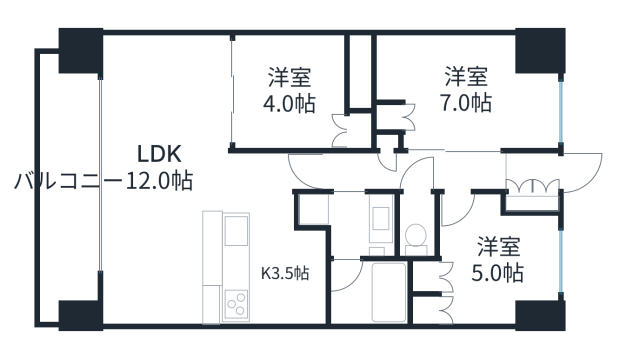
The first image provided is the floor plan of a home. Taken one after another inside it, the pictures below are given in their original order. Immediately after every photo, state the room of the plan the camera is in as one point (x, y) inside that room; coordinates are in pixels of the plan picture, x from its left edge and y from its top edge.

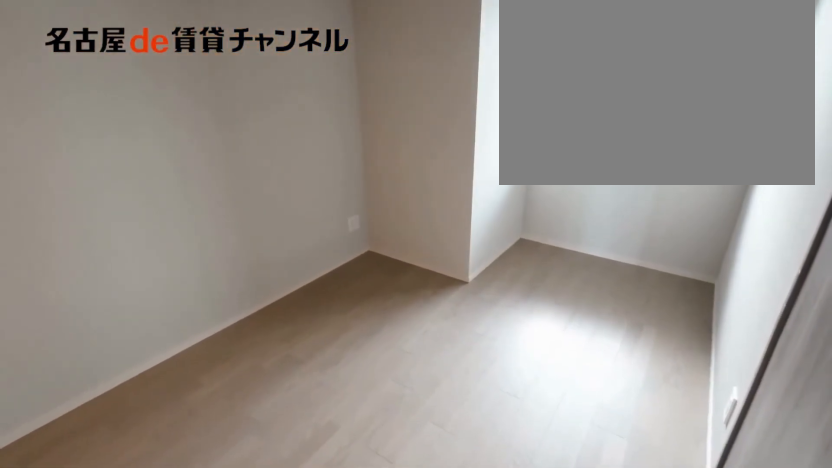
(466, 90)
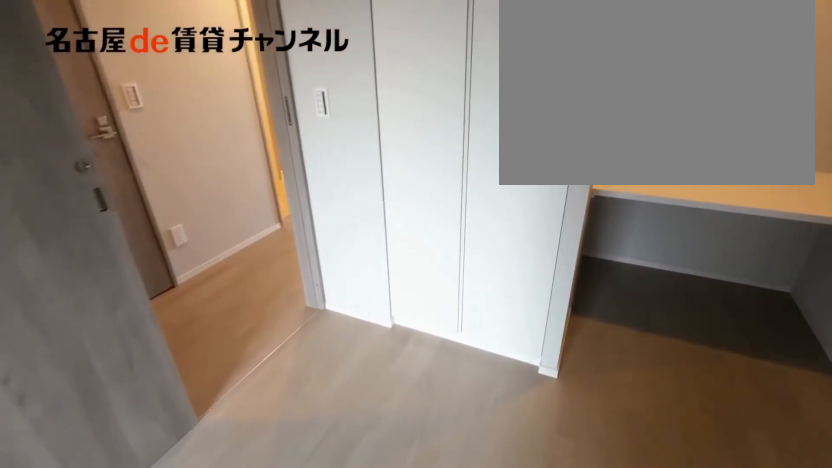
(466, 90)
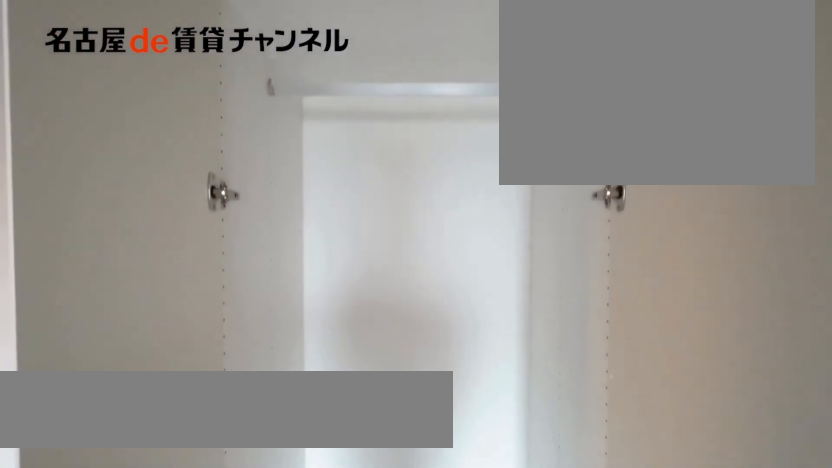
(387, 117)
